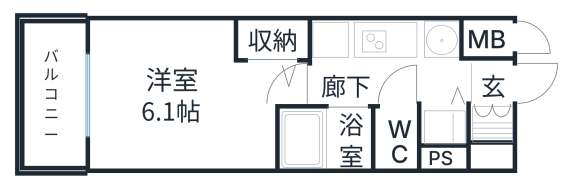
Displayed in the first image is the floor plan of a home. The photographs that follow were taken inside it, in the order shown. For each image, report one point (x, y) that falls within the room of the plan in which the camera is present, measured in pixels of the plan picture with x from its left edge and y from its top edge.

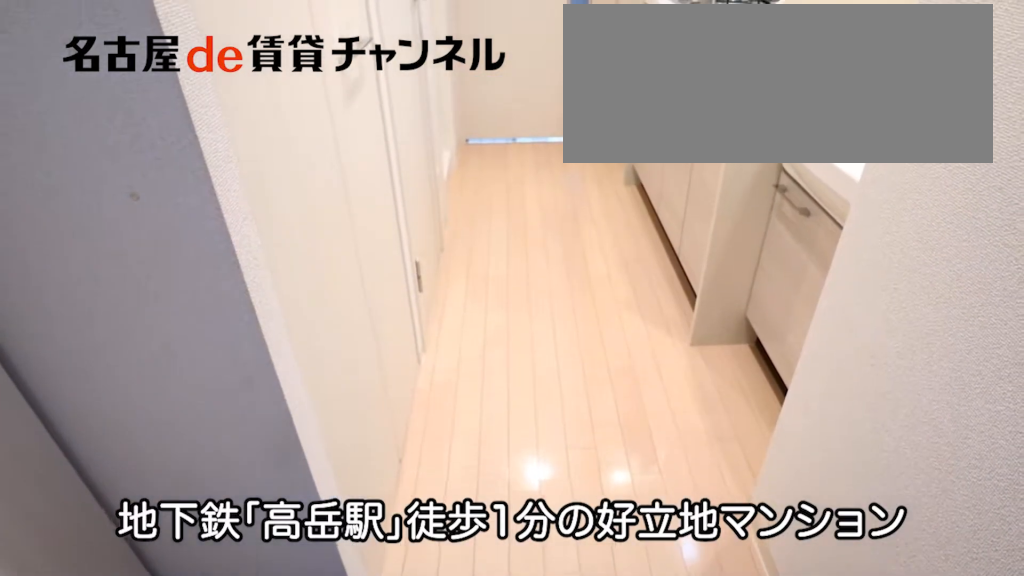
(491, 137)
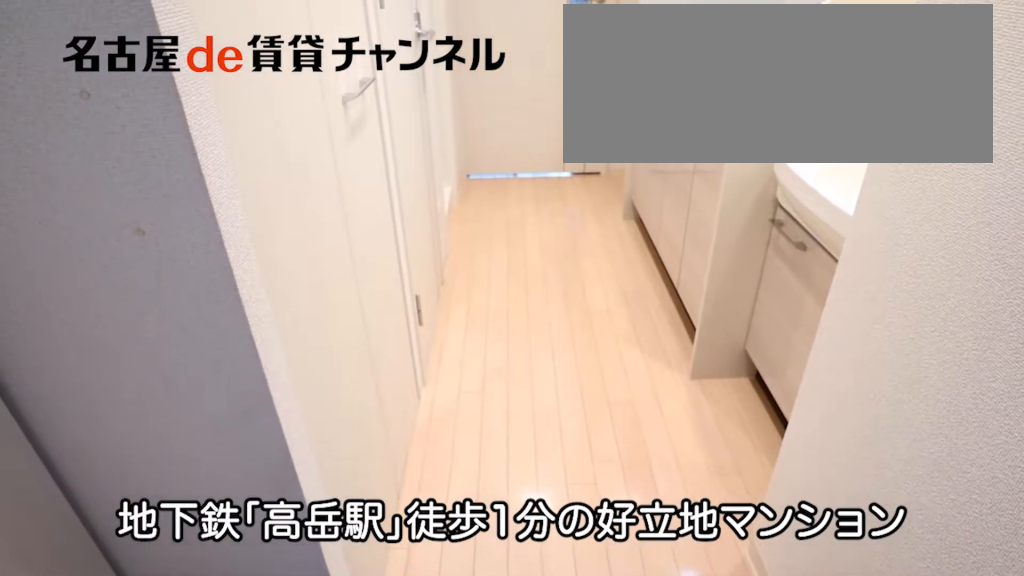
(491, 137)
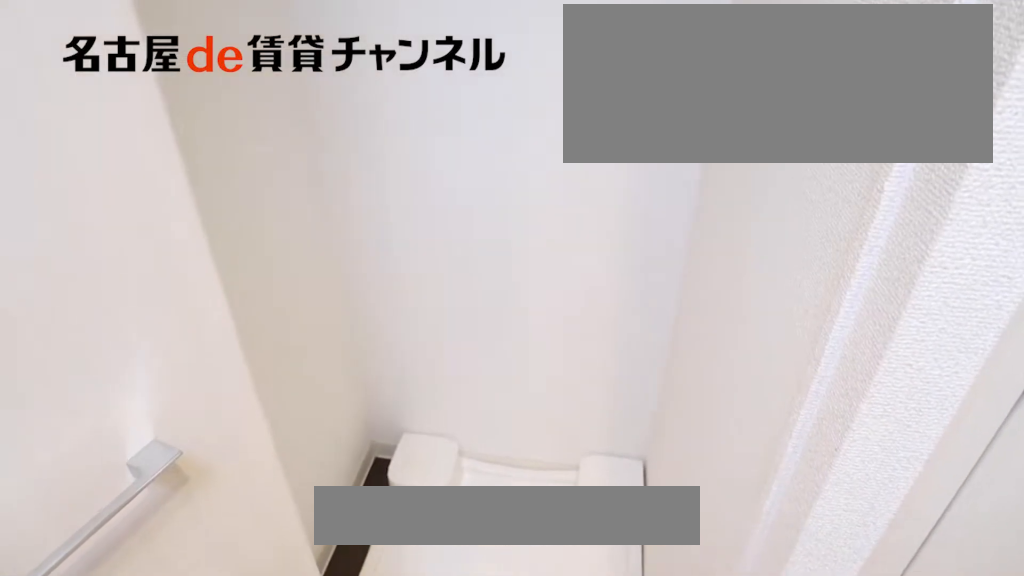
(444, 128)
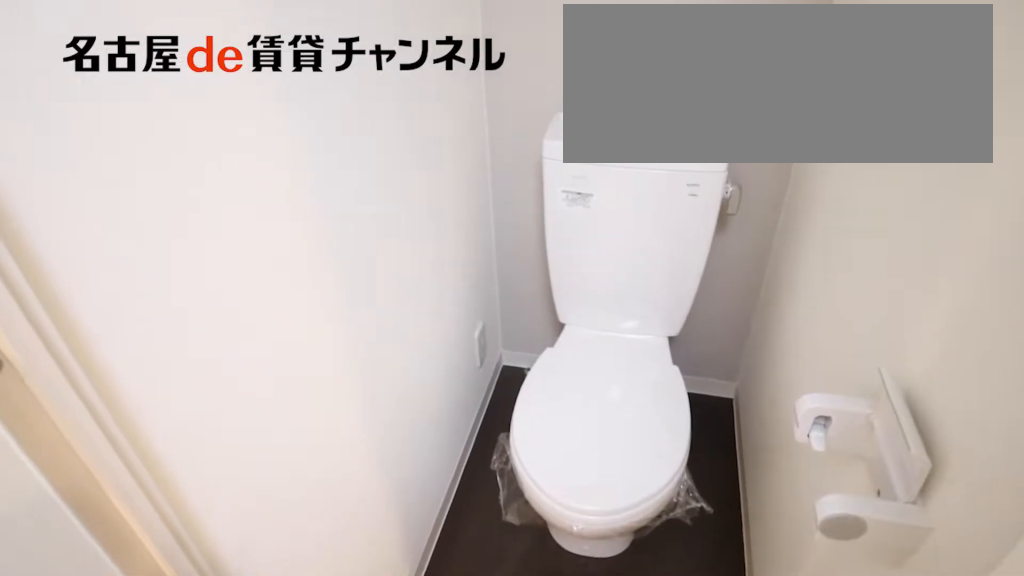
(395, 142)
